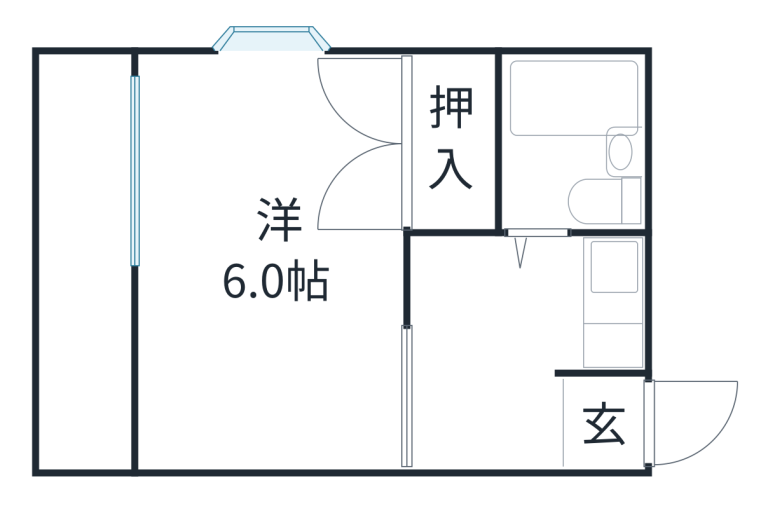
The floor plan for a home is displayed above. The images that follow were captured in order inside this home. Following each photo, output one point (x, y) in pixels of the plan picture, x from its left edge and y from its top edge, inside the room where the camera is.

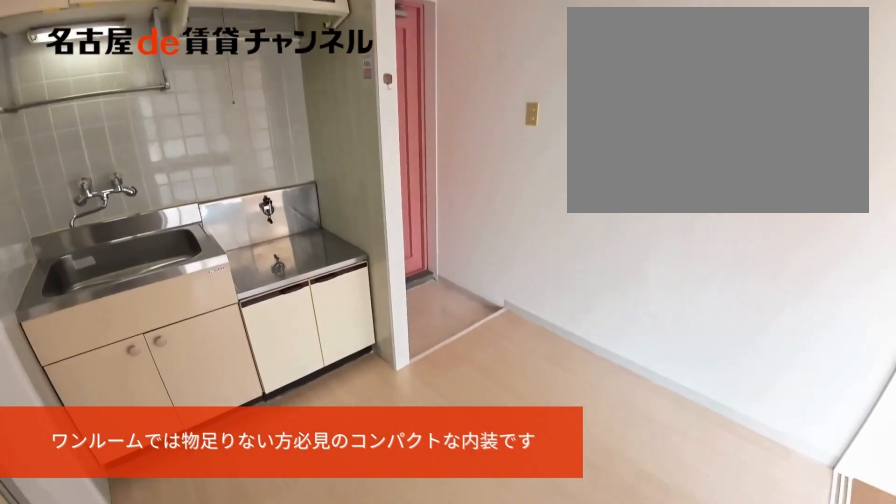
(489, 350)
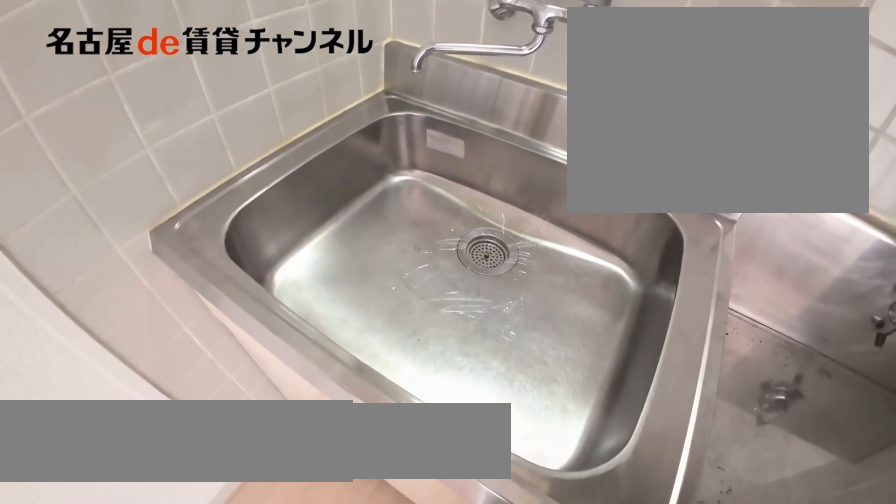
(618, 308)
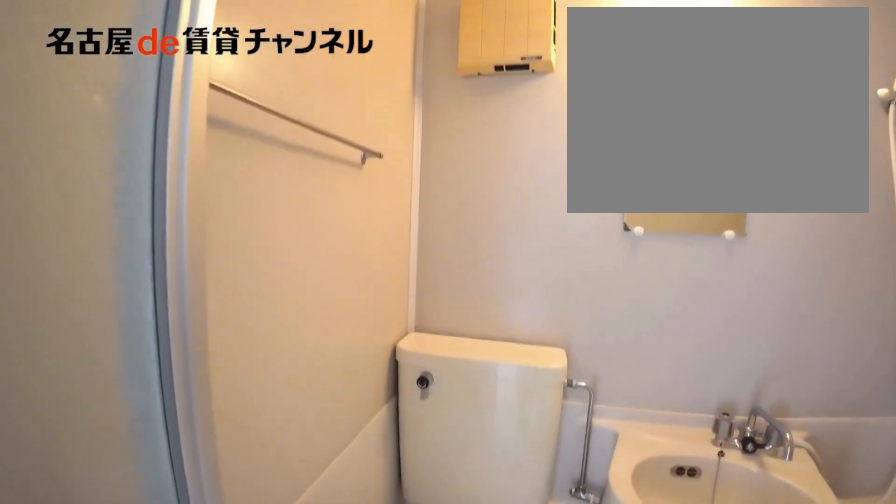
(572, 139)
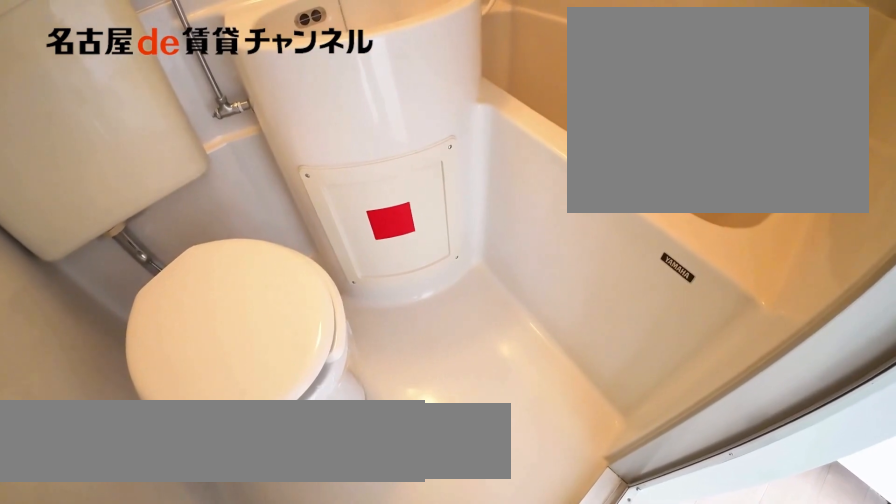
(572, 139)
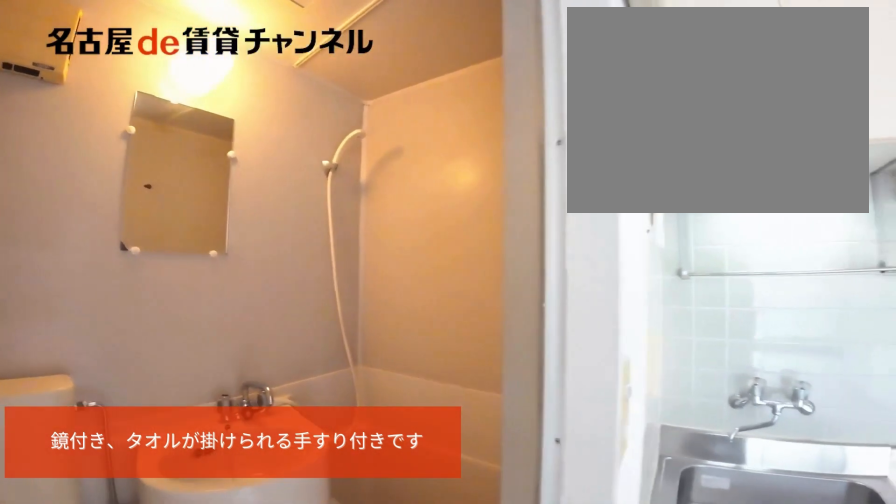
(572, 139)
